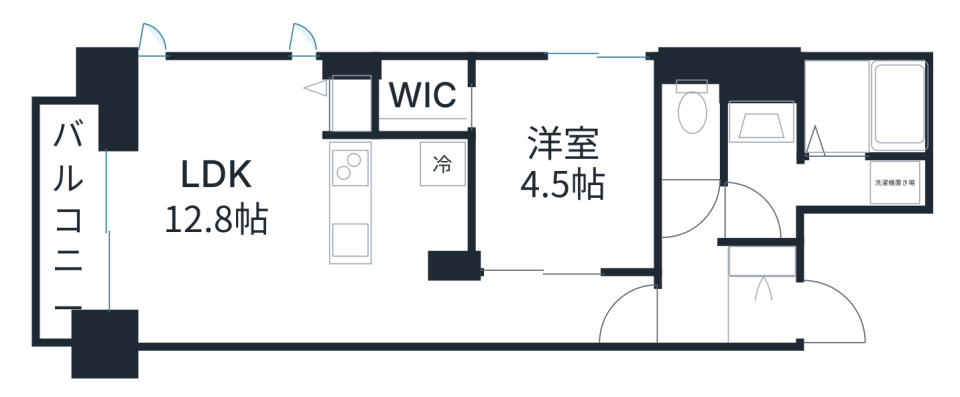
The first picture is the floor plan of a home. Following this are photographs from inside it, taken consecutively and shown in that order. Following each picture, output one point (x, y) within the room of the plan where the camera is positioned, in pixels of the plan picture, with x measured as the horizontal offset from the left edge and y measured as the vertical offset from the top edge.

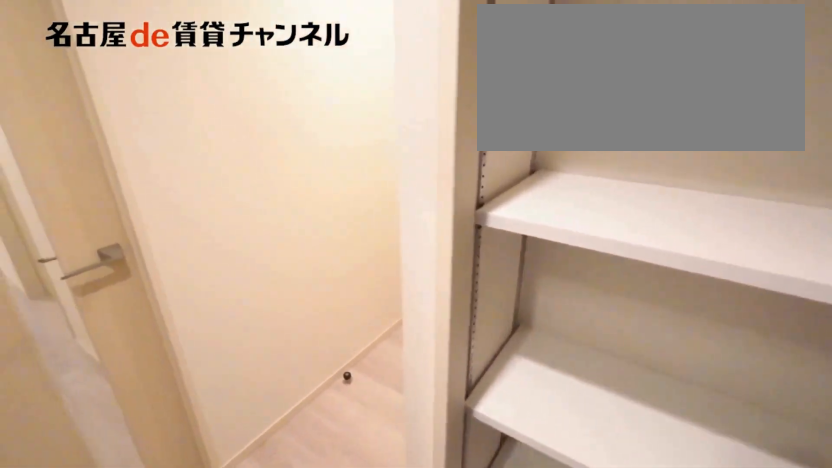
(764, 257)
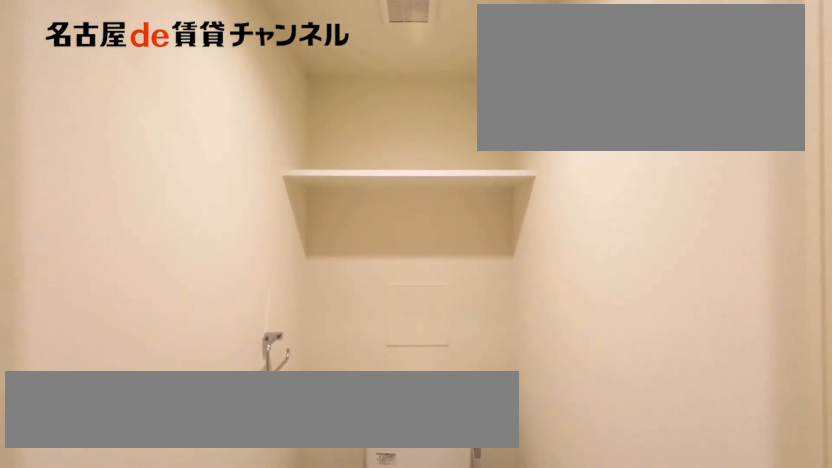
(693, 117)
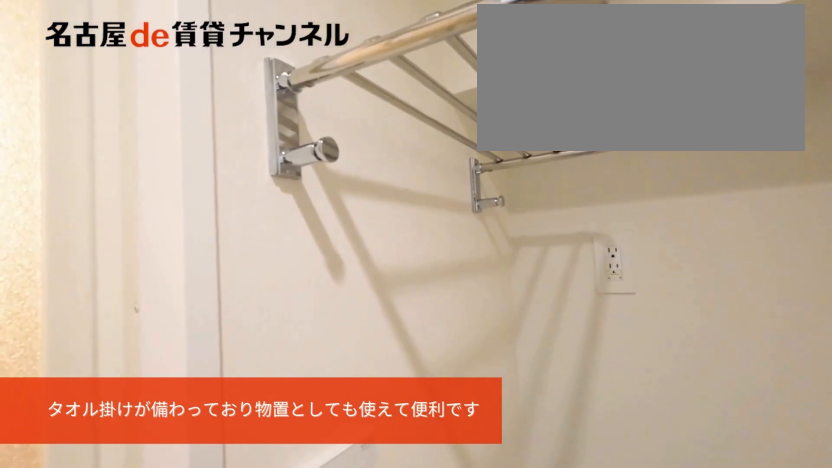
(818, 184)
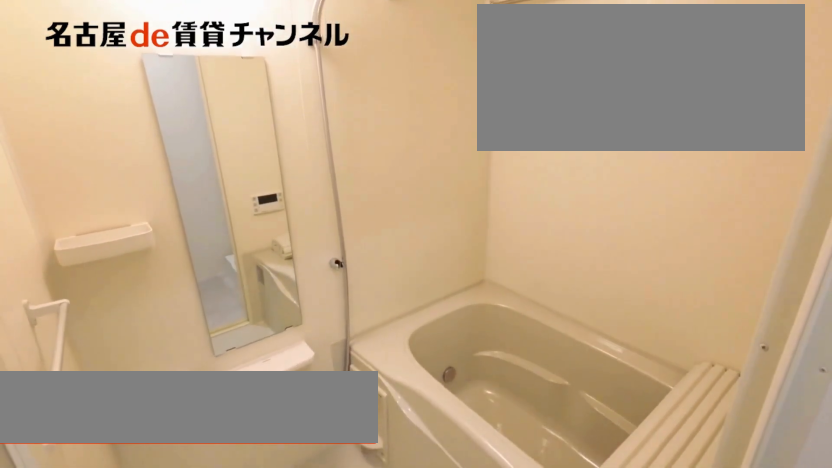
(817, 141)
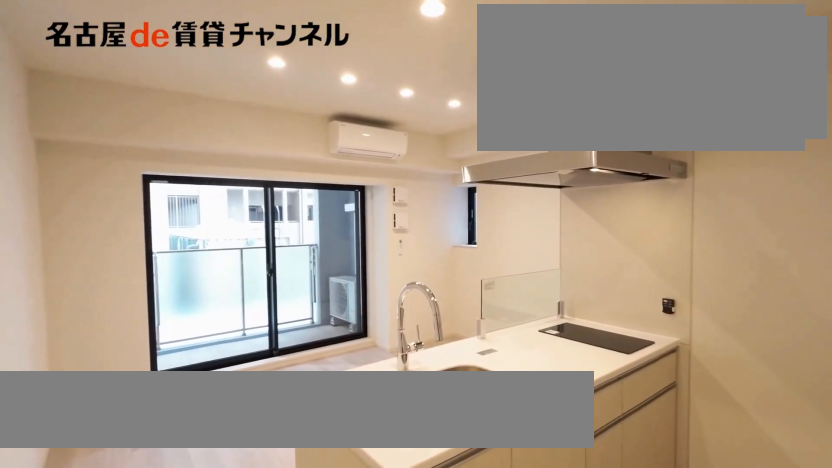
(400, 205)
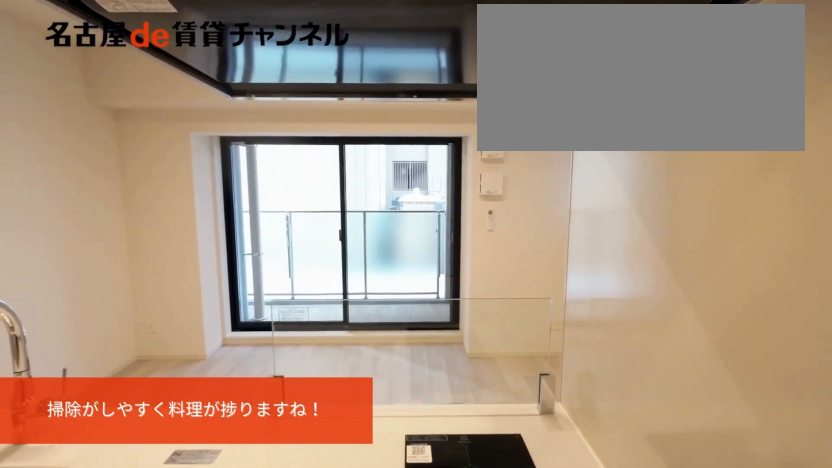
(400, 205)
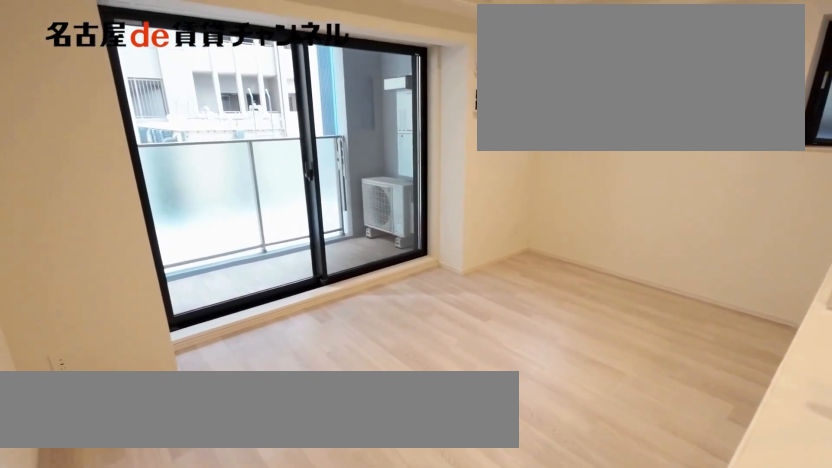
(215, 201)
